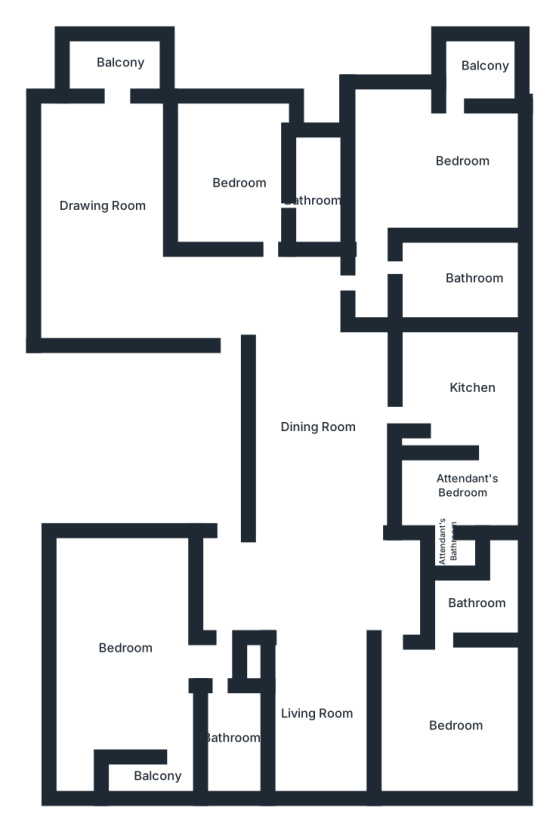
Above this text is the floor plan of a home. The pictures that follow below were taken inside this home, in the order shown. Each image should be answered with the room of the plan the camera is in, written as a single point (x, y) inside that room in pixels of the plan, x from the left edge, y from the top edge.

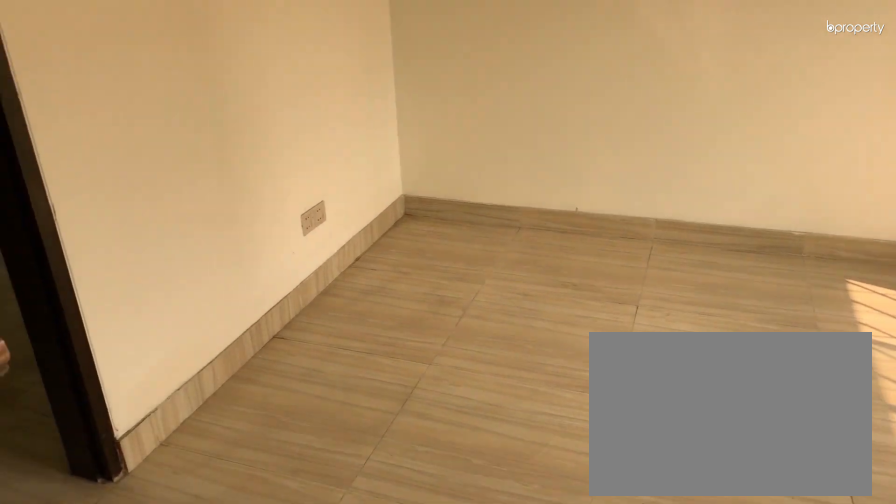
(249, 189)
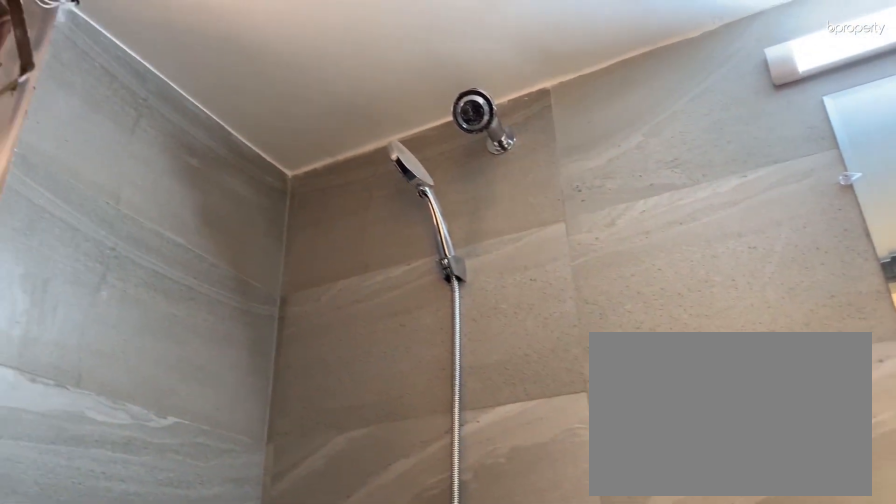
(313, 199)
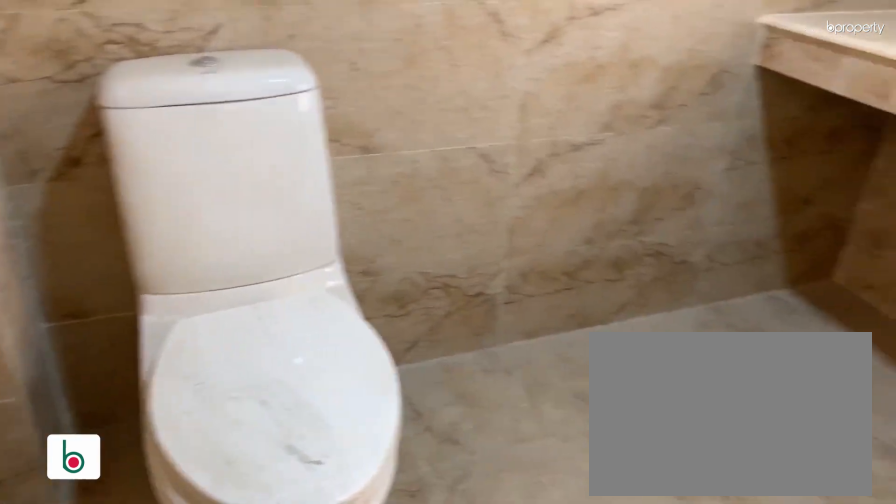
(450, 266)
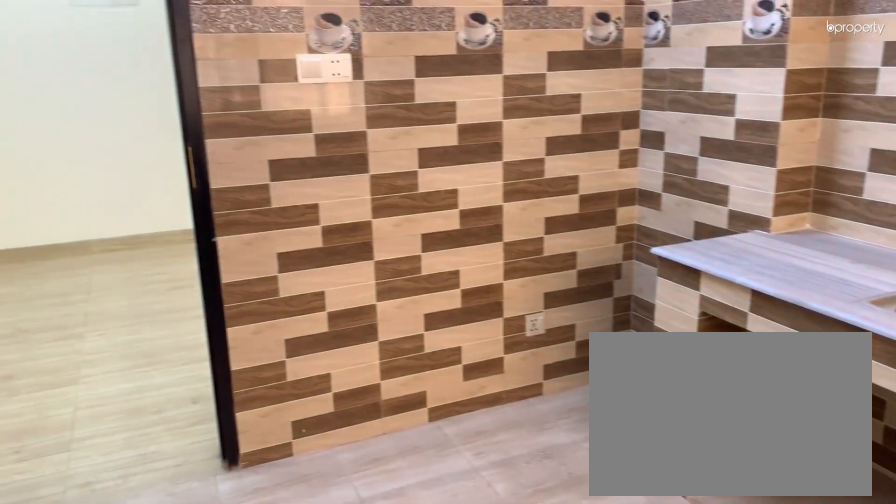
(436, 409)
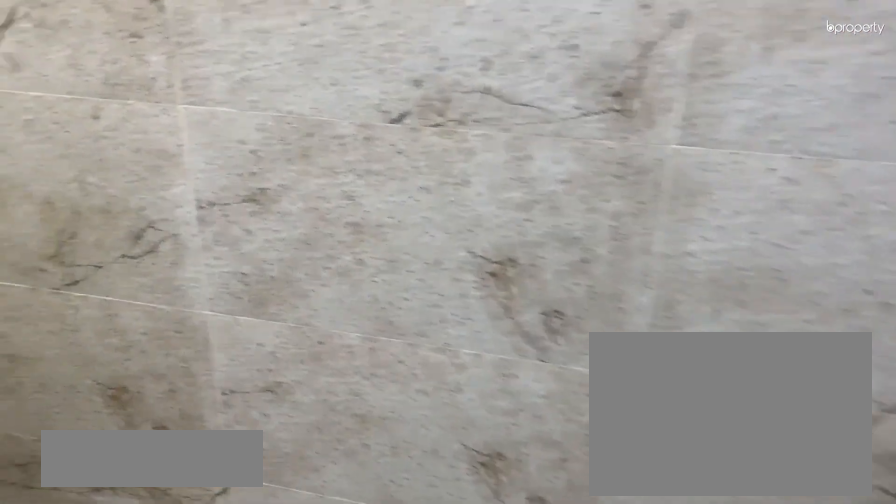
(475, 603)
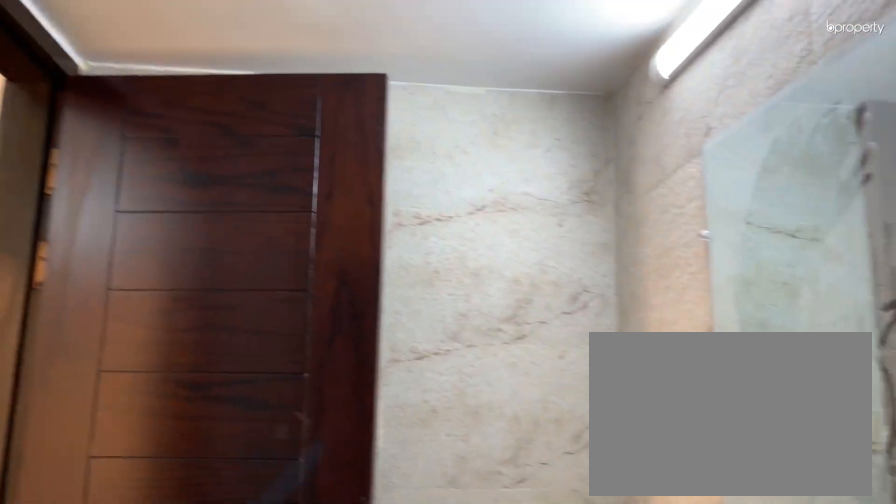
(475, 603)
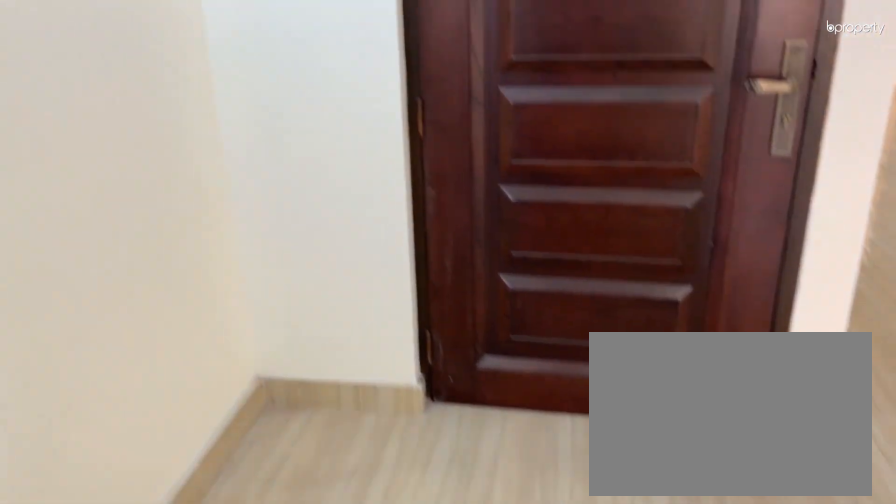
(311, 720)
